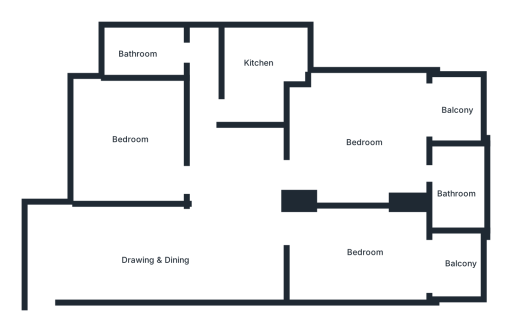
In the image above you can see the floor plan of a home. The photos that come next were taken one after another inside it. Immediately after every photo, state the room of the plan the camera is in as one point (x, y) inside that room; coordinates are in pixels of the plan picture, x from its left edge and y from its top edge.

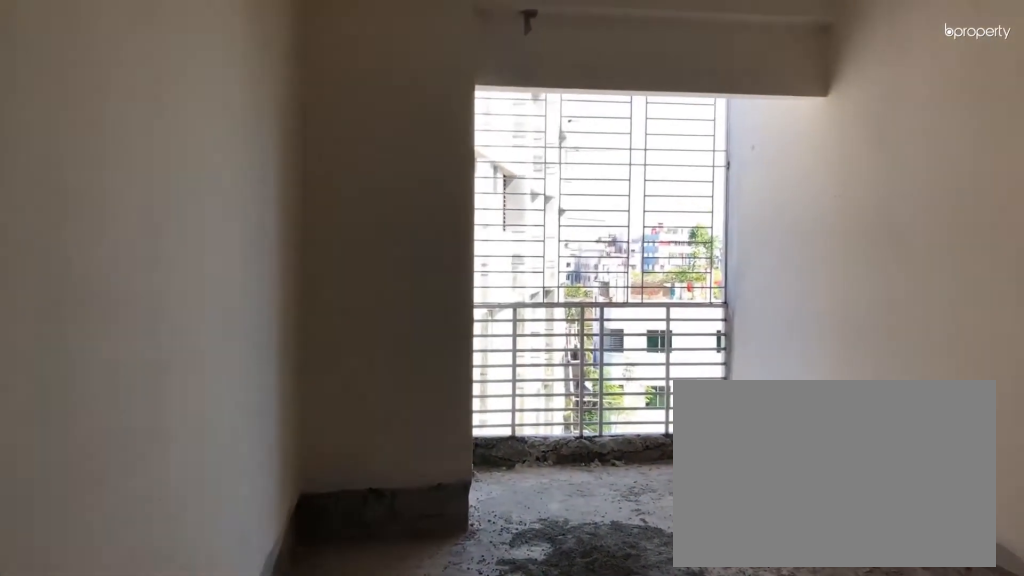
(315, 234)
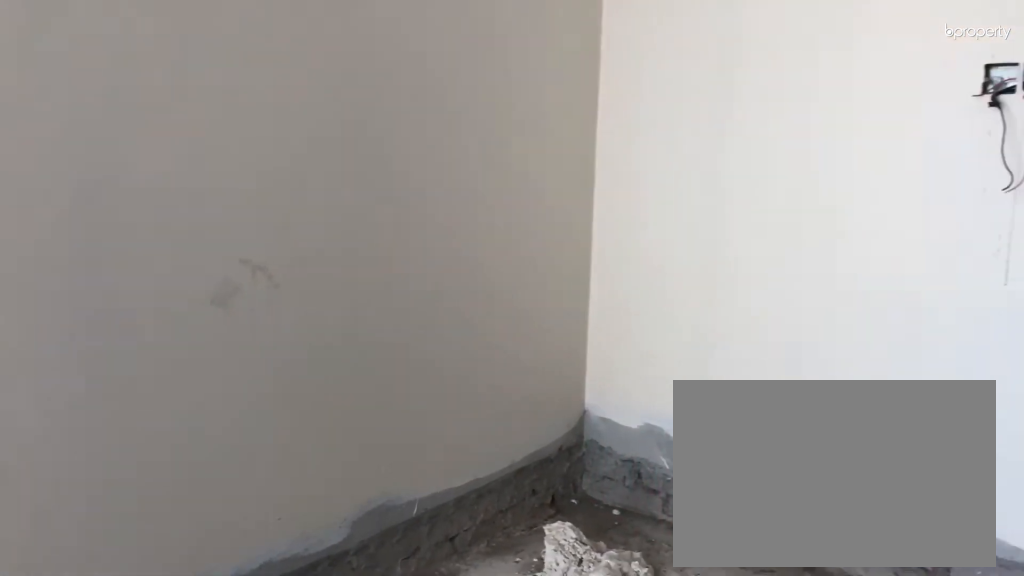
(378, 245)
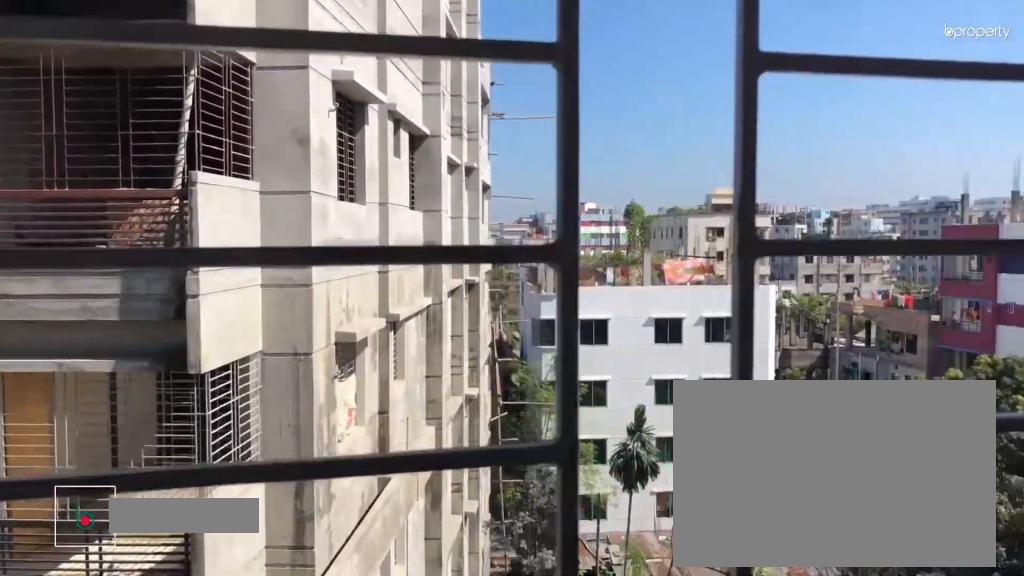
(457, 269)
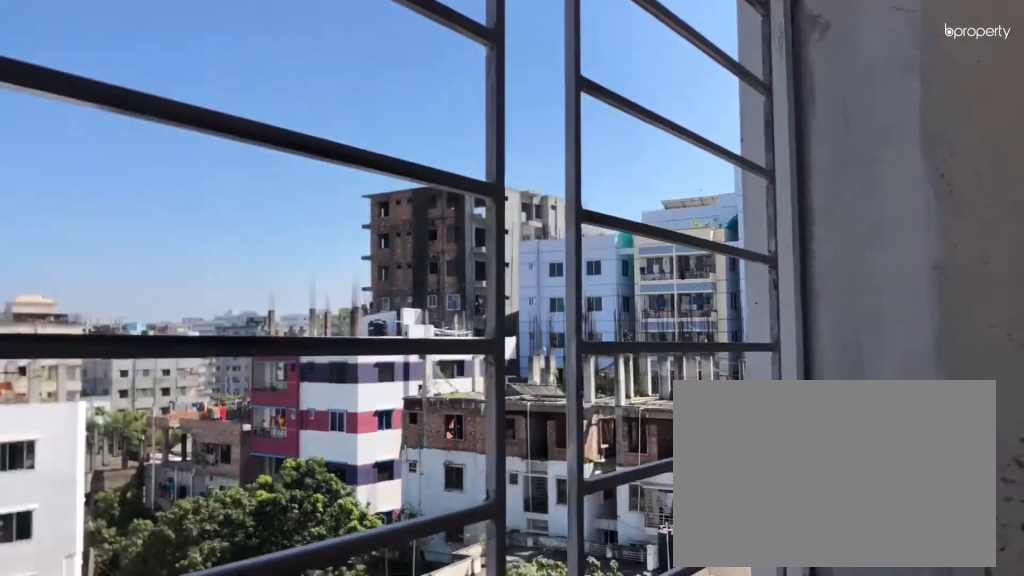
(457, 269)
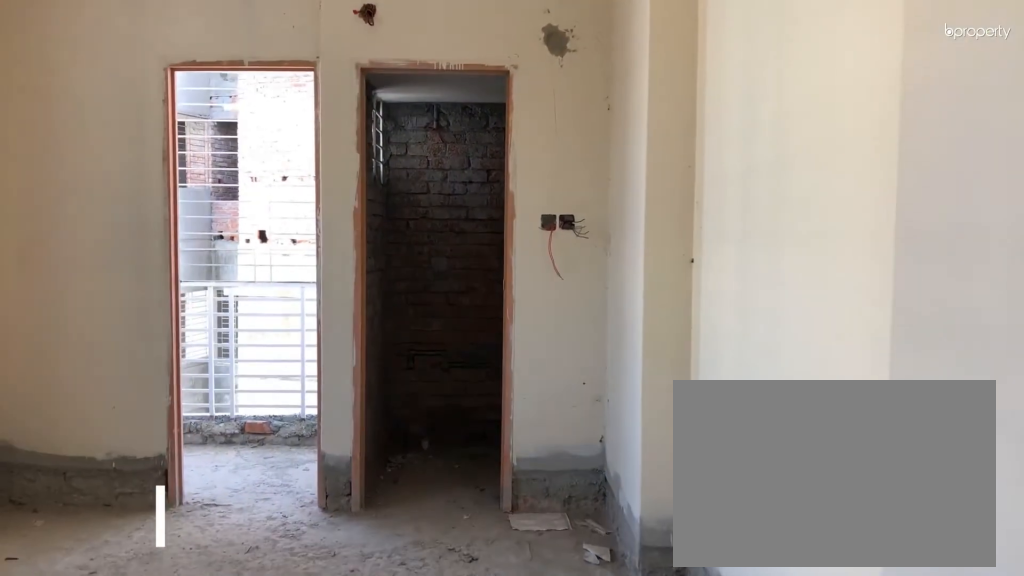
(300, 168)
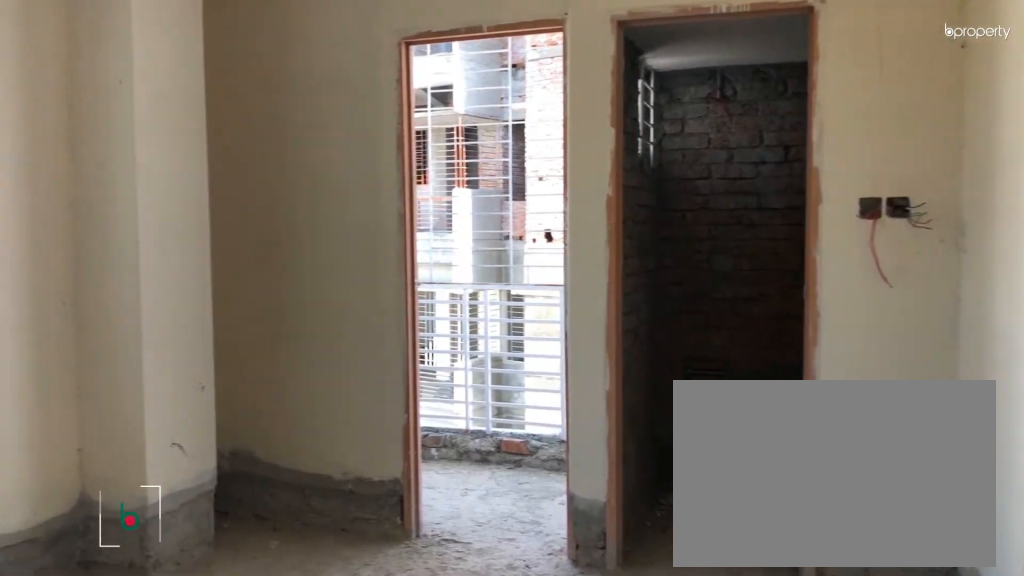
(364, 138)
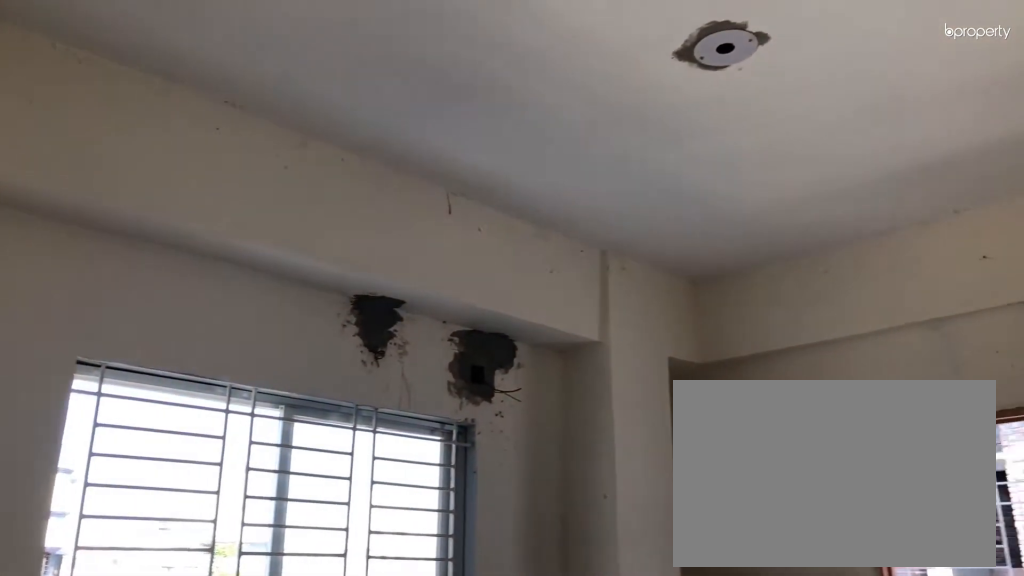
(364, 138)
